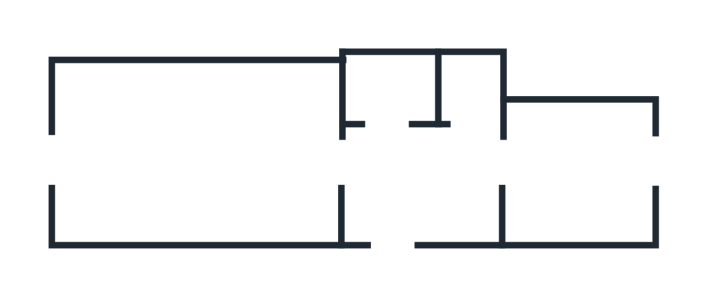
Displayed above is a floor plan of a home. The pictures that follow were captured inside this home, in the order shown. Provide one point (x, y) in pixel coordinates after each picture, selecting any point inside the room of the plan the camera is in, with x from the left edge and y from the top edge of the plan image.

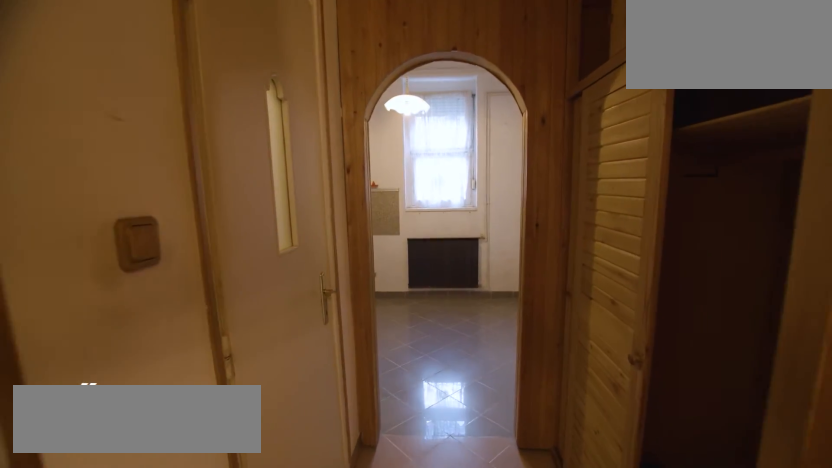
(426, 183)
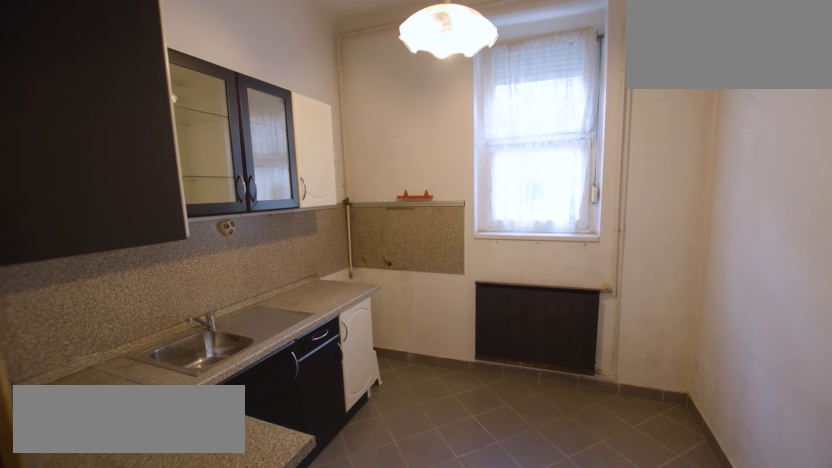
(583, 172)
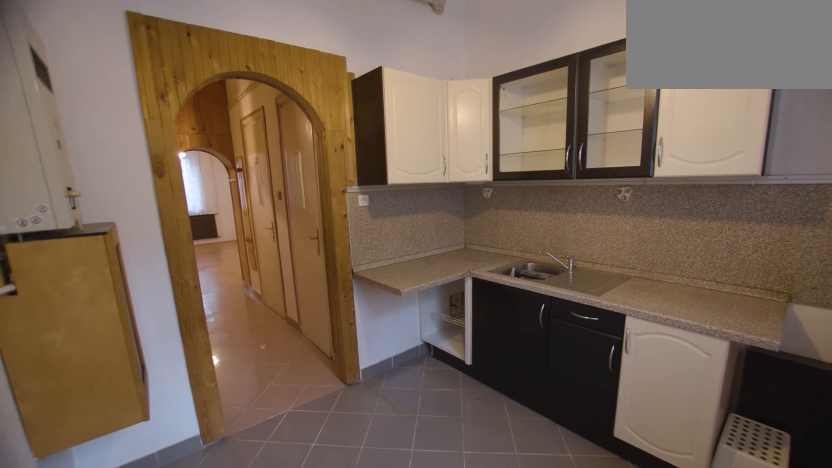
(583, 172)
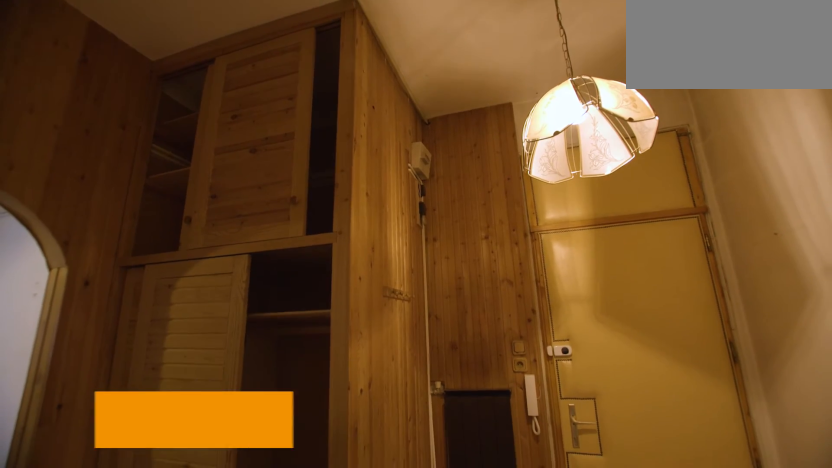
(425, 182)
